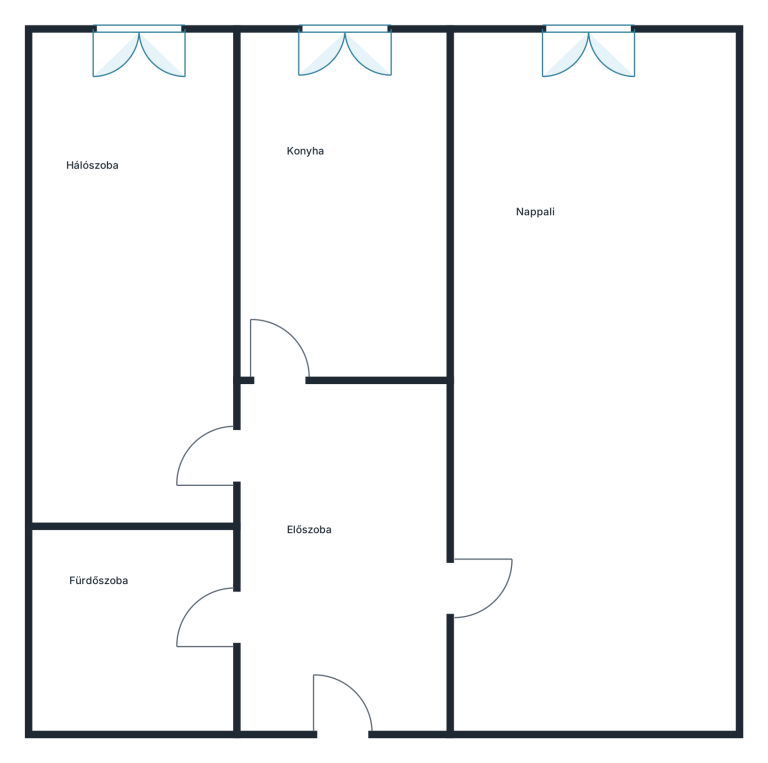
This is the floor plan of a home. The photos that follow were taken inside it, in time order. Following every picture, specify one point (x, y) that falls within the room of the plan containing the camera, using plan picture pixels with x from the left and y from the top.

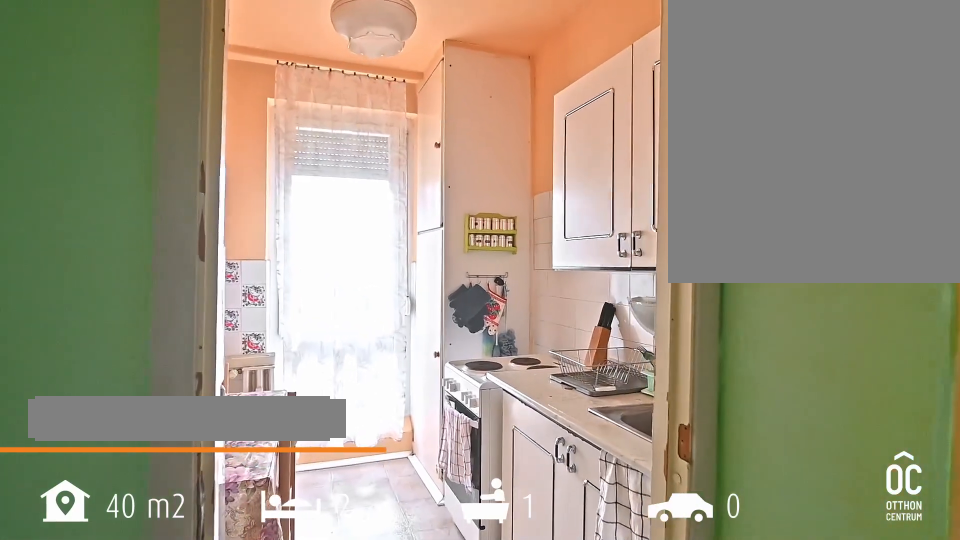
(345, 211)
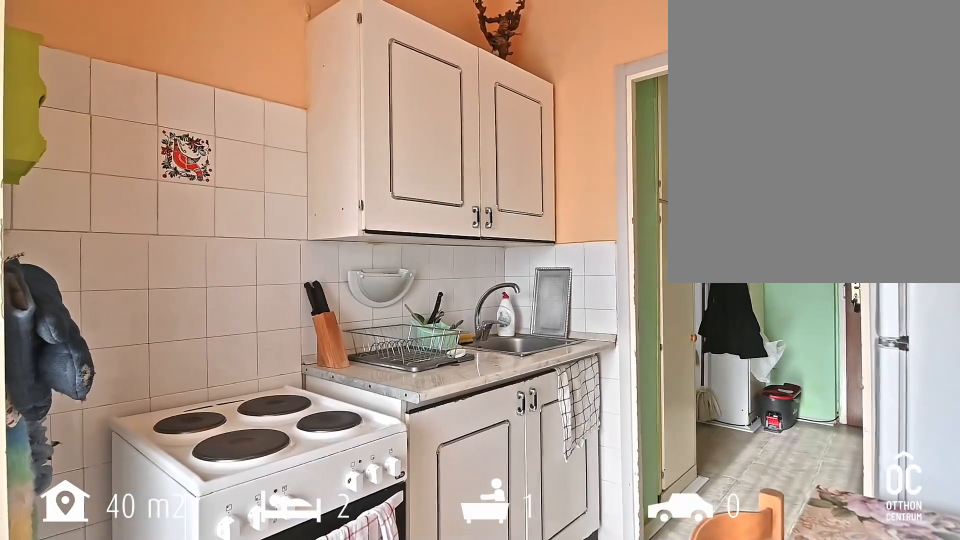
(345, 211)
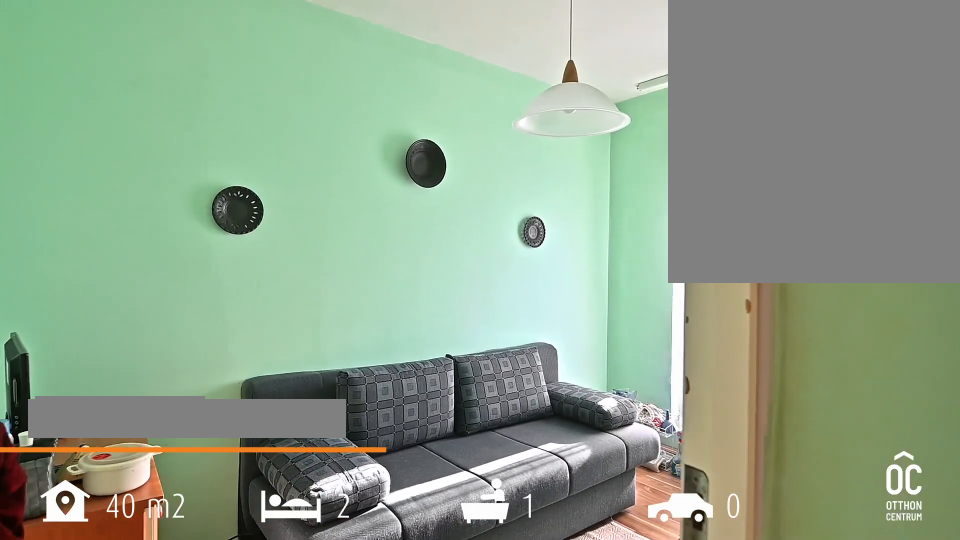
(131, 284)
